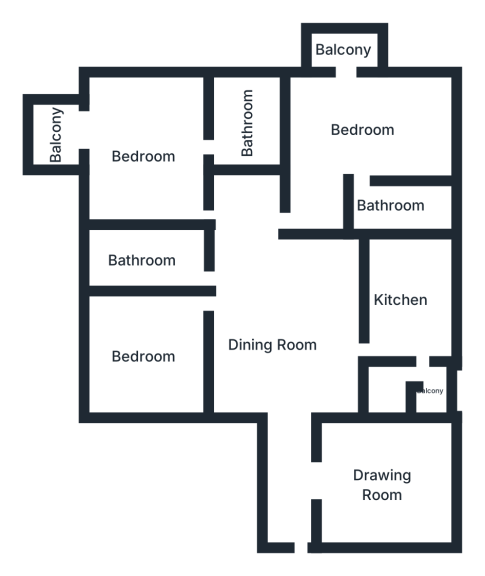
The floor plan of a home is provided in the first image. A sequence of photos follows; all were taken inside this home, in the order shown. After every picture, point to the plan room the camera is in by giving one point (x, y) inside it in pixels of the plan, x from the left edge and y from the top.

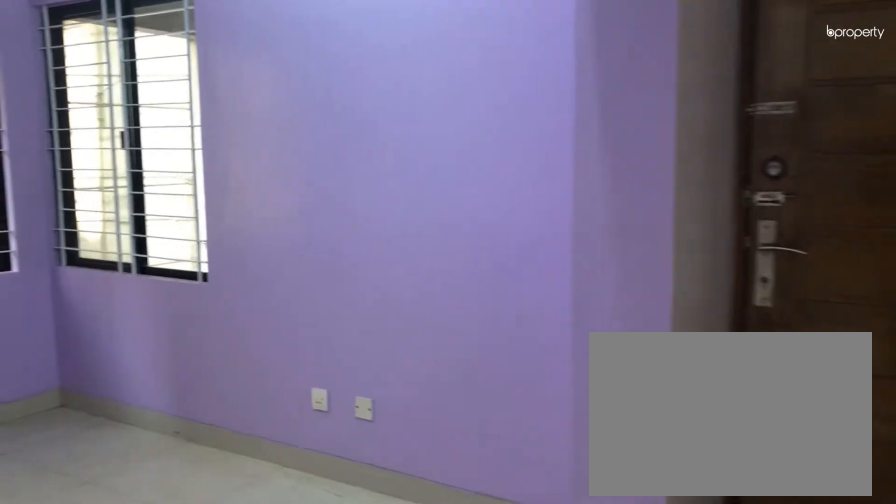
(383, 484)
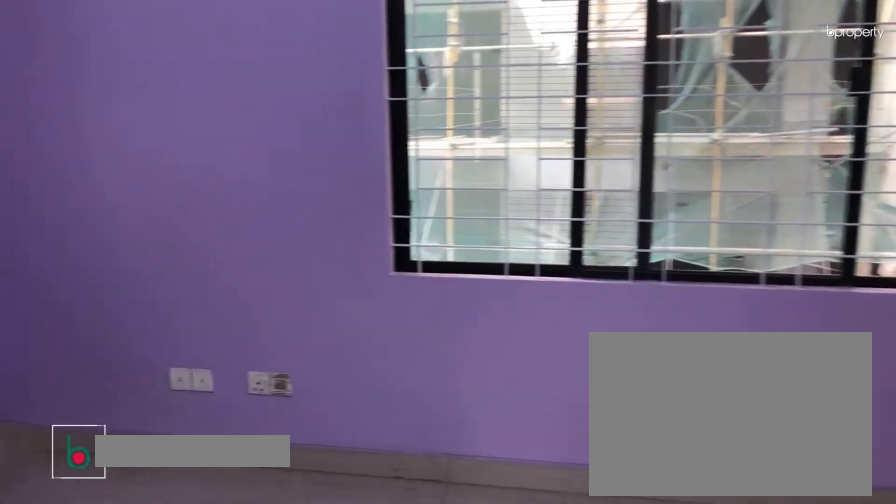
(383, 484)
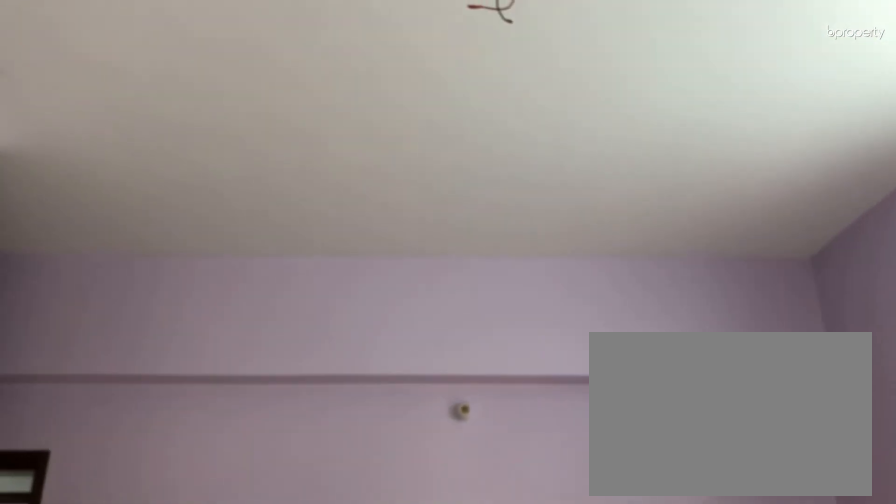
(366, 130)
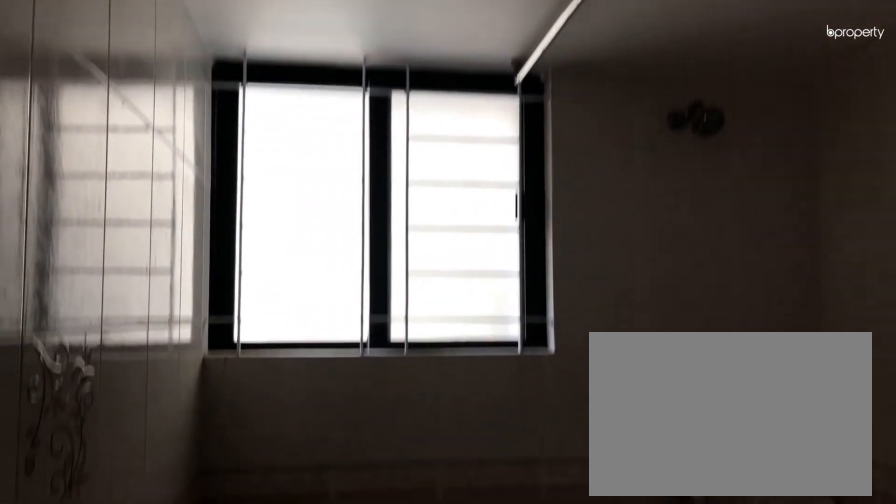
(401, 203)
